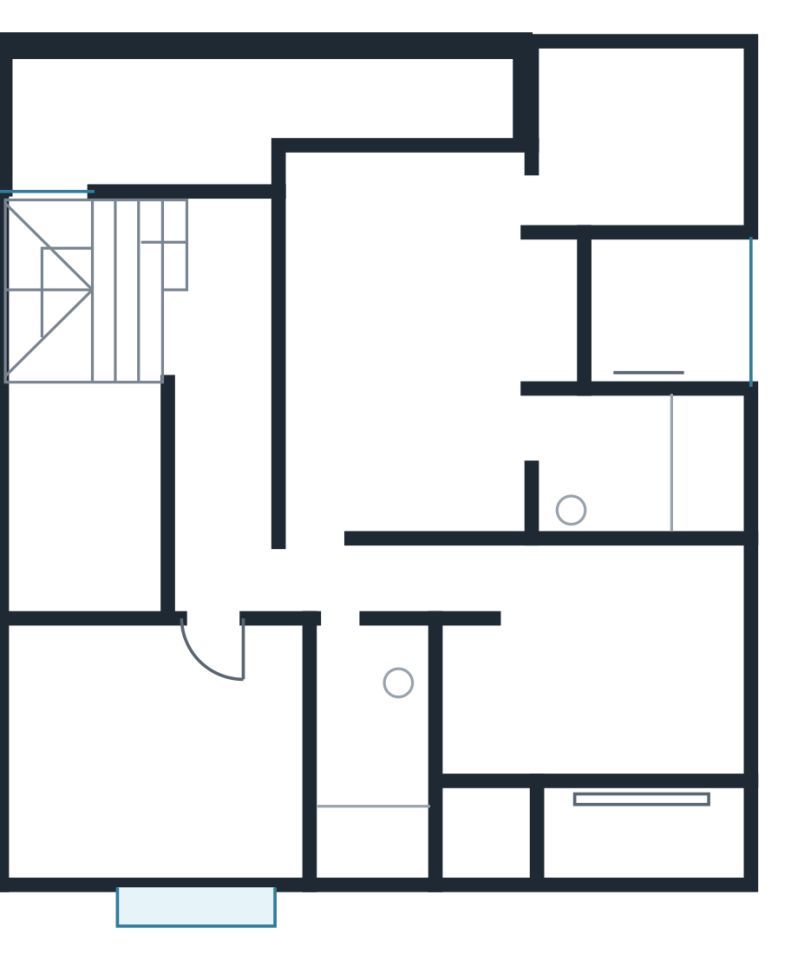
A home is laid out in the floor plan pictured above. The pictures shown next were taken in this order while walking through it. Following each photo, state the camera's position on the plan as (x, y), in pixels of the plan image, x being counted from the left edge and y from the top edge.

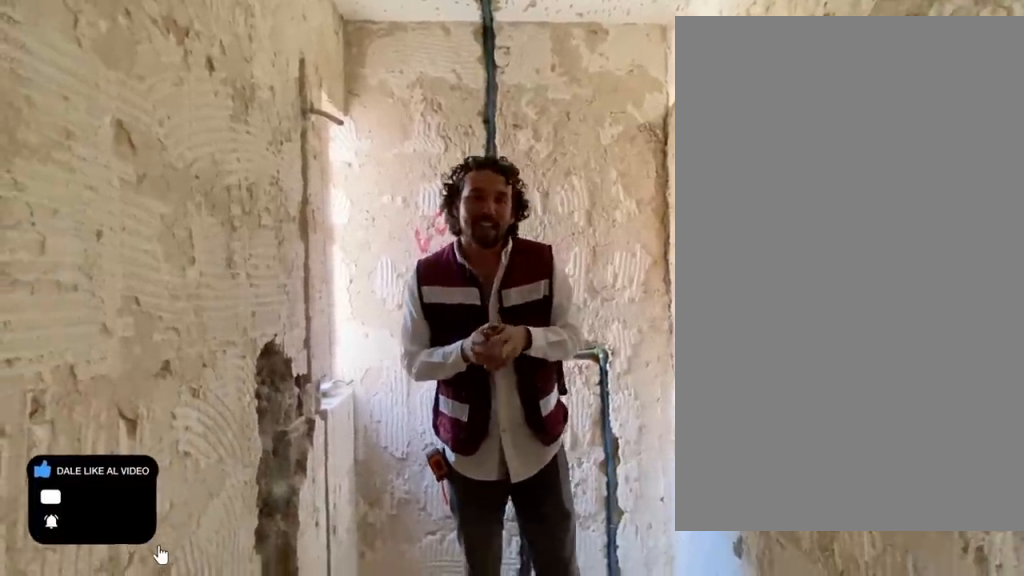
(346, 635)
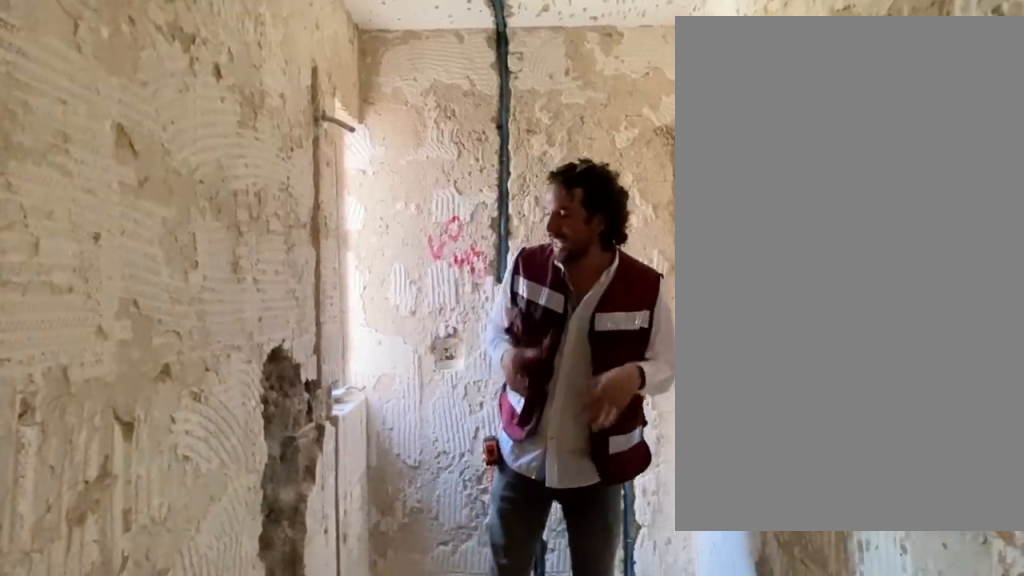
(344, 634)
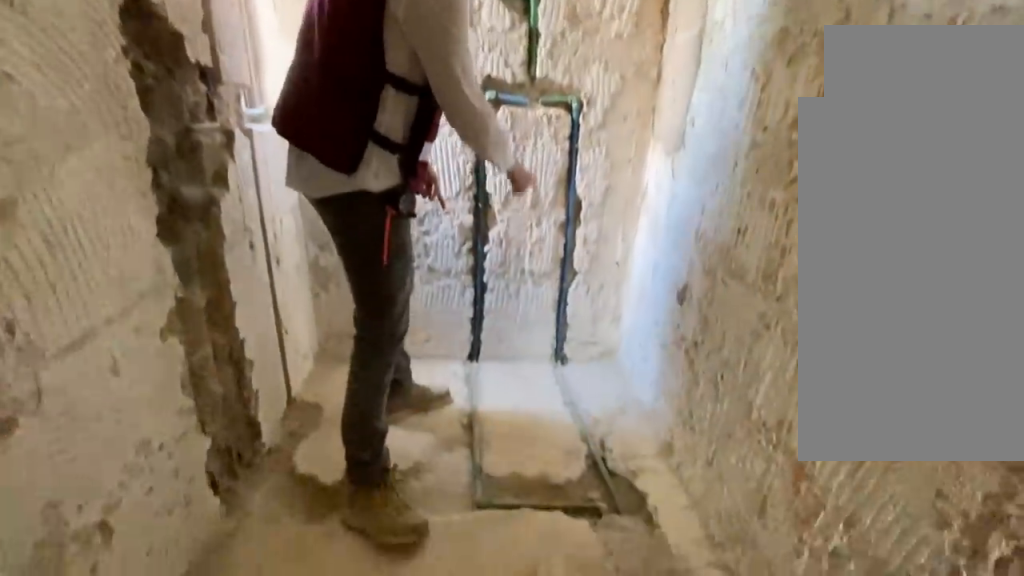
(346, 651)
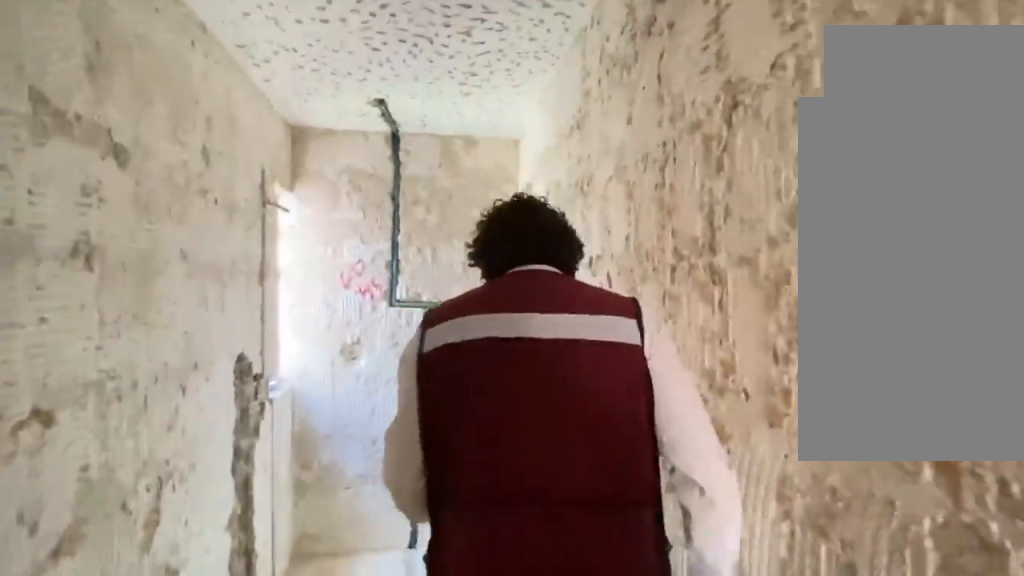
(354, 658)
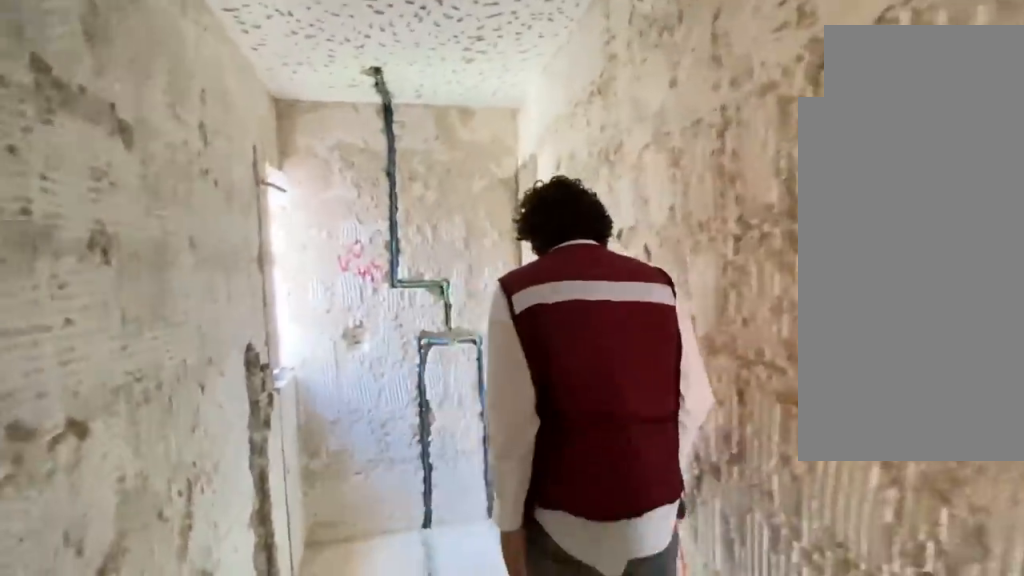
(351, 656)
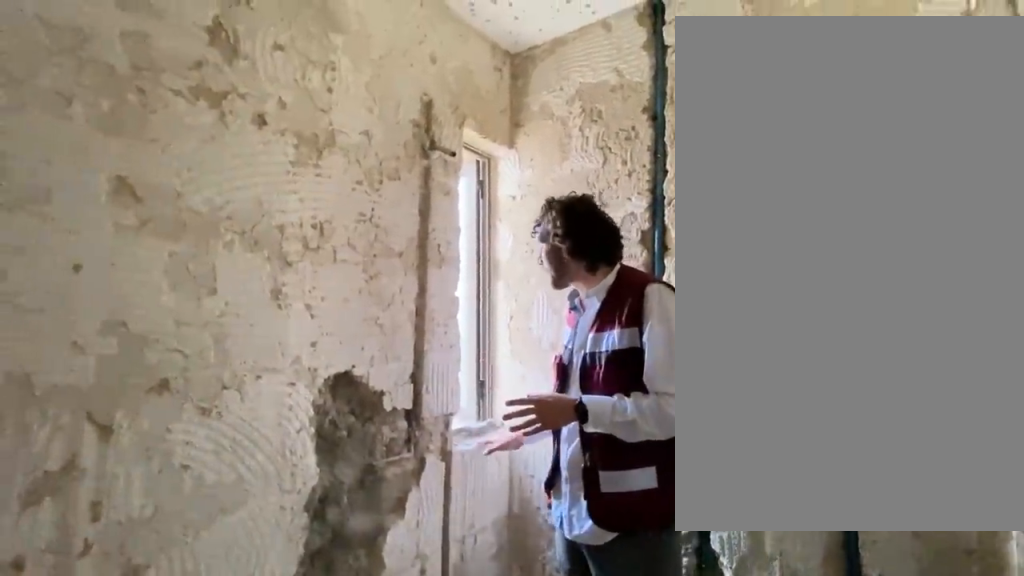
(358, 755)
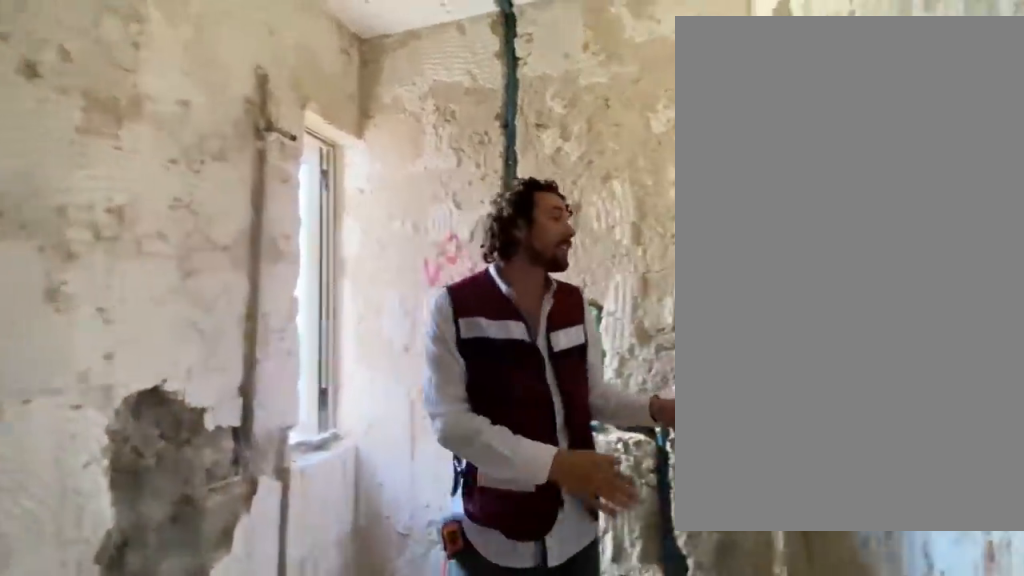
(356, 749)
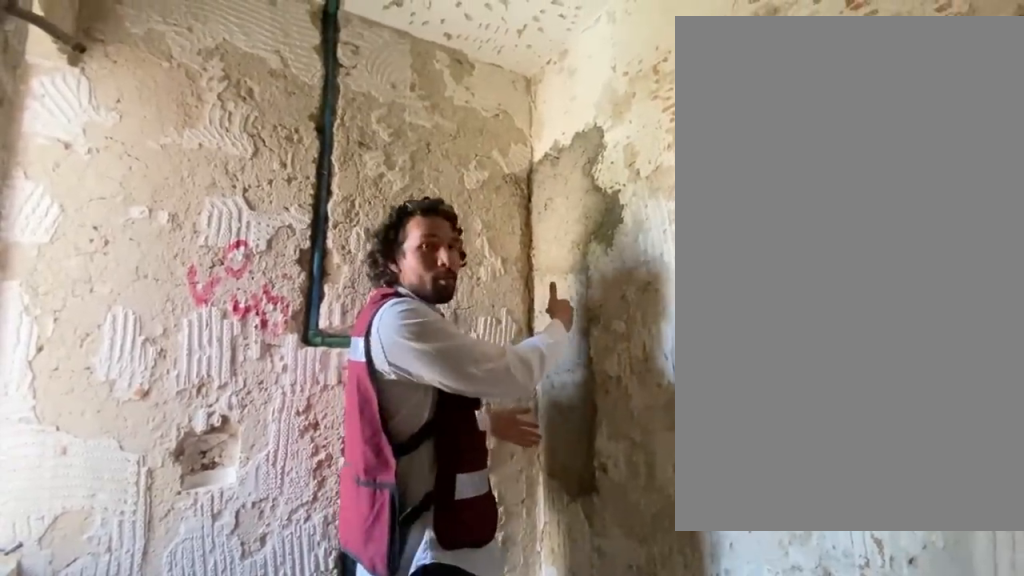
(358, 748)
